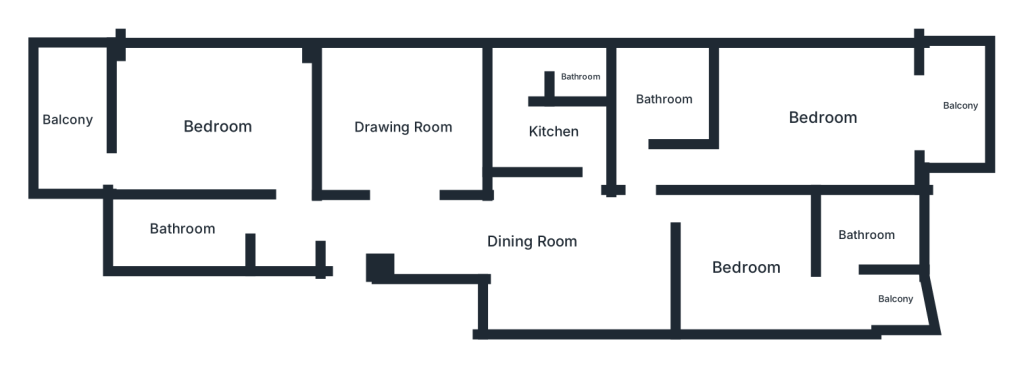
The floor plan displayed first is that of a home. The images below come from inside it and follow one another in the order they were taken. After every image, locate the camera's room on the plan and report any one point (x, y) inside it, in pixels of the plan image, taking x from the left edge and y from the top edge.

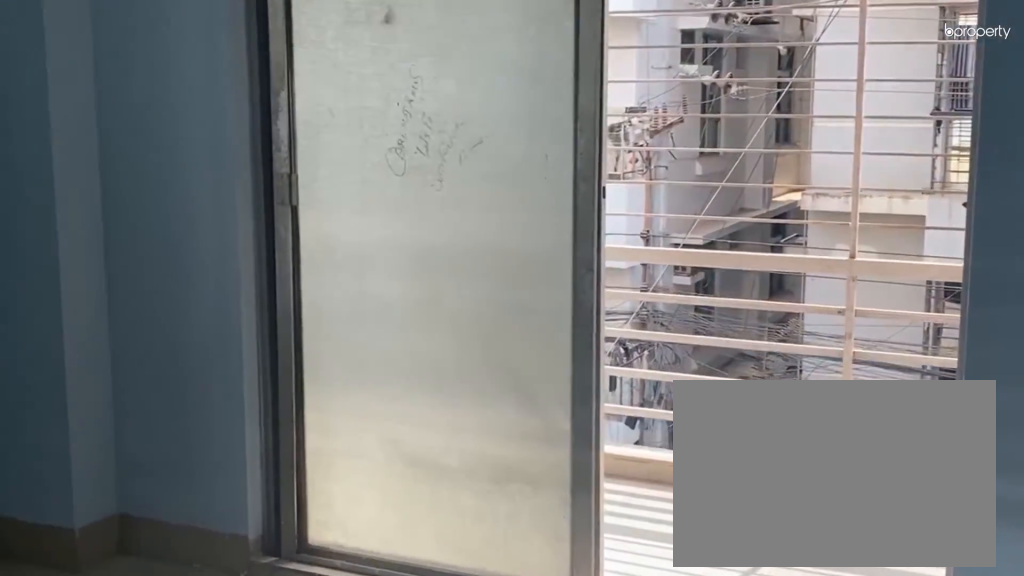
(821, 117)
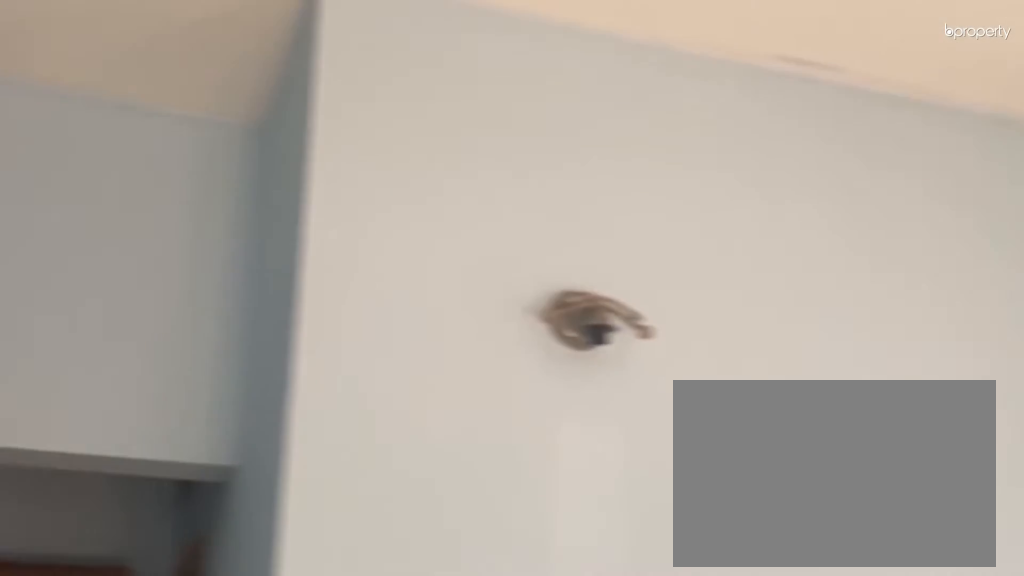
(821, 117)
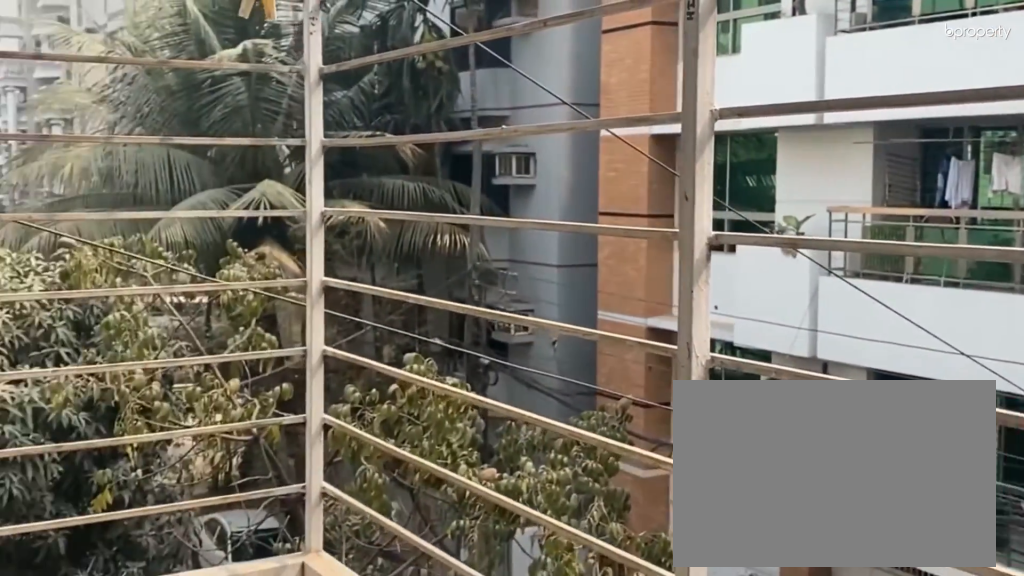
(958, 103)
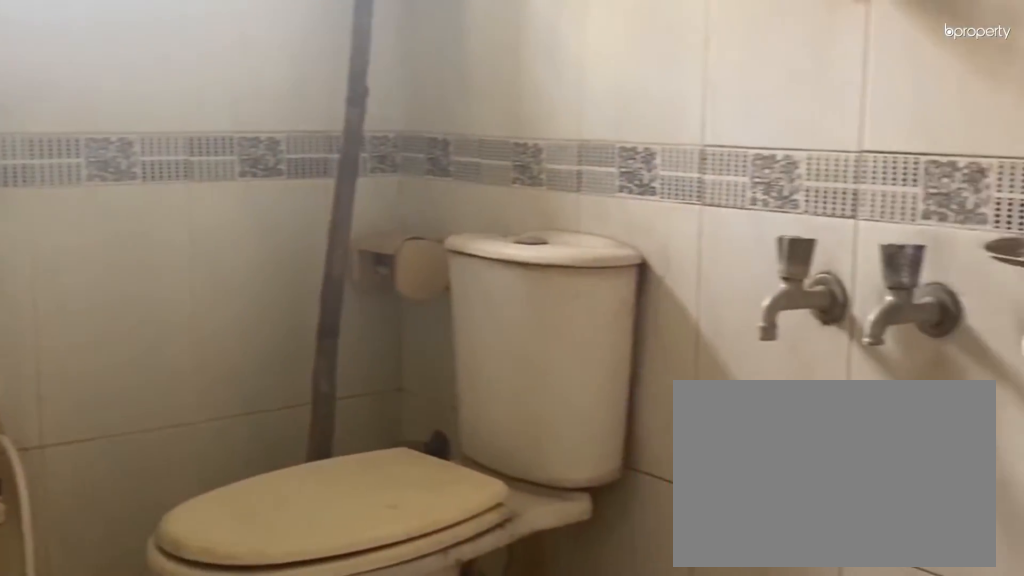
(665, 99)
